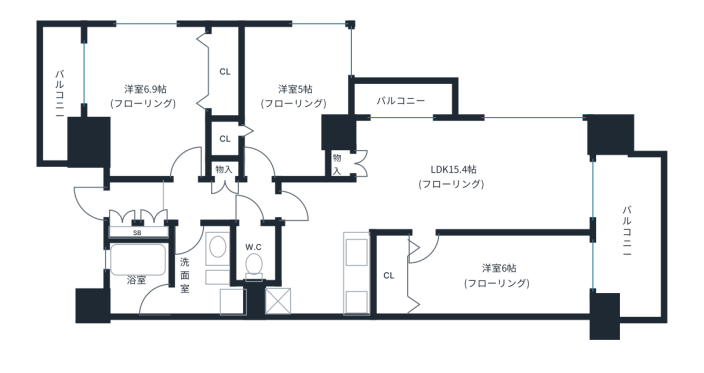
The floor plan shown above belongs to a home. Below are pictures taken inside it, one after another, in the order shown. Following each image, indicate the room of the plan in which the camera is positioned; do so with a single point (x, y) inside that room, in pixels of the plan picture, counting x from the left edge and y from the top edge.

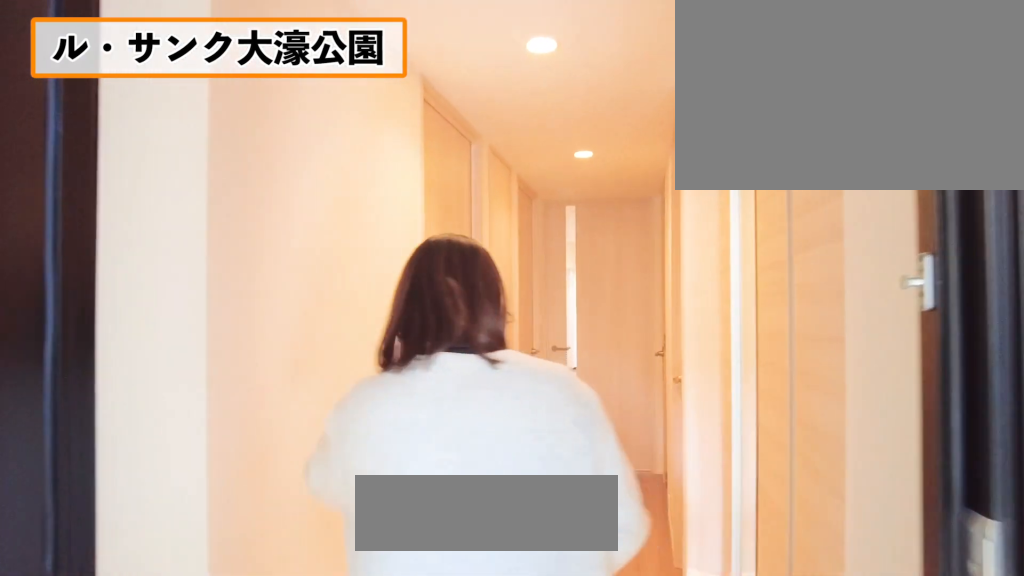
(127, 205)
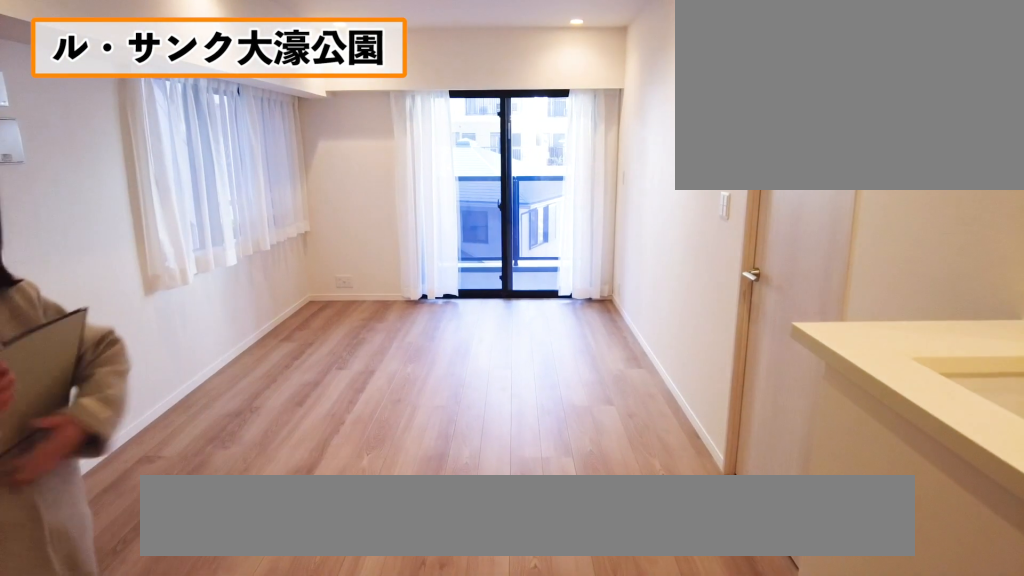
(462, 184)
